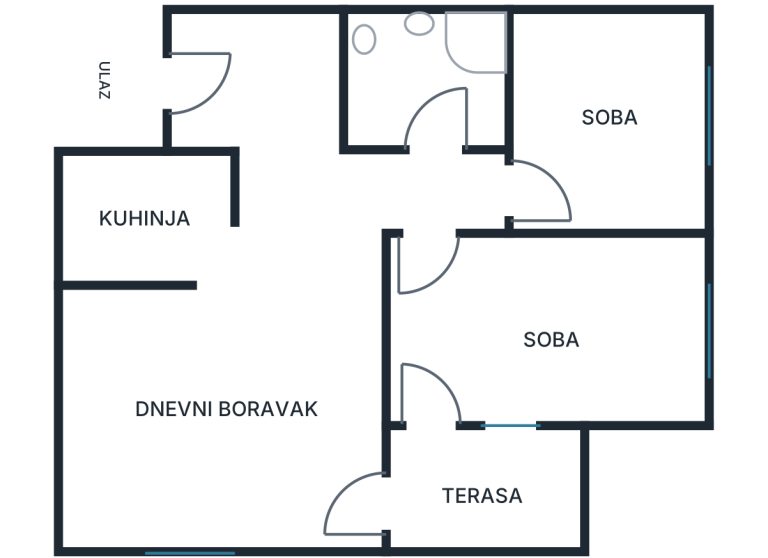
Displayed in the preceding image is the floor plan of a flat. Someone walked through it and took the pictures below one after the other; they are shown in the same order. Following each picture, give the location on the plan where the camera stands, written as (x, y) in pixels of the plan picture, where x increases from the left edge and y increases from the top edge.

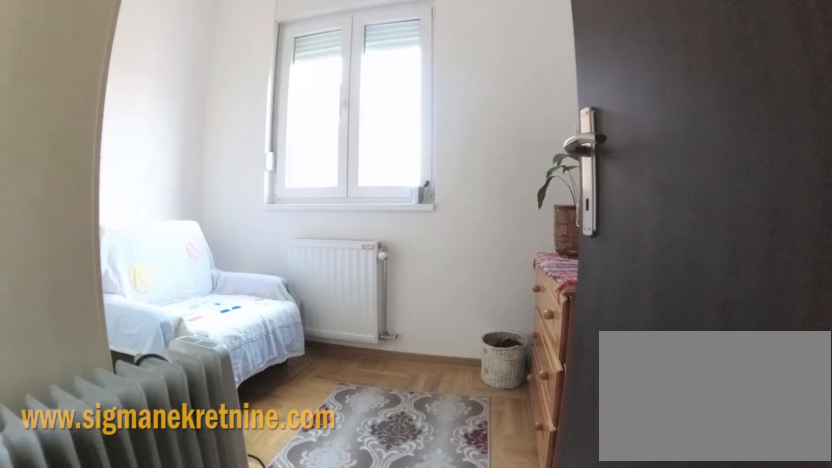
(460, 200)
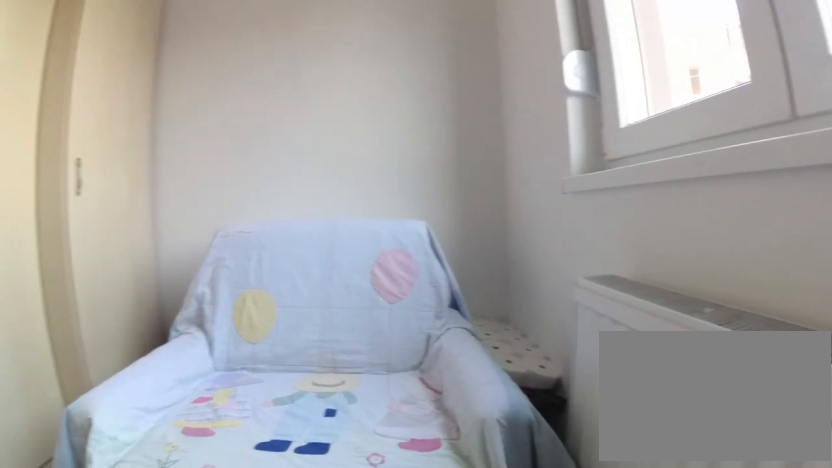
(652, 158)
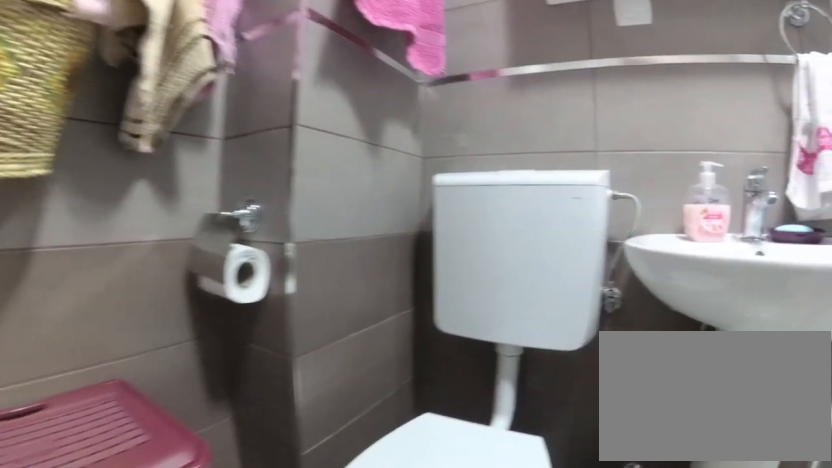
(402, 100)
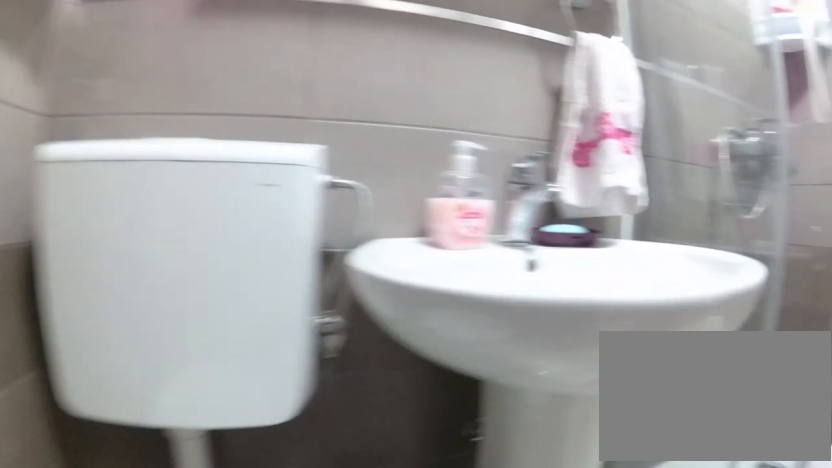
(384, 97)
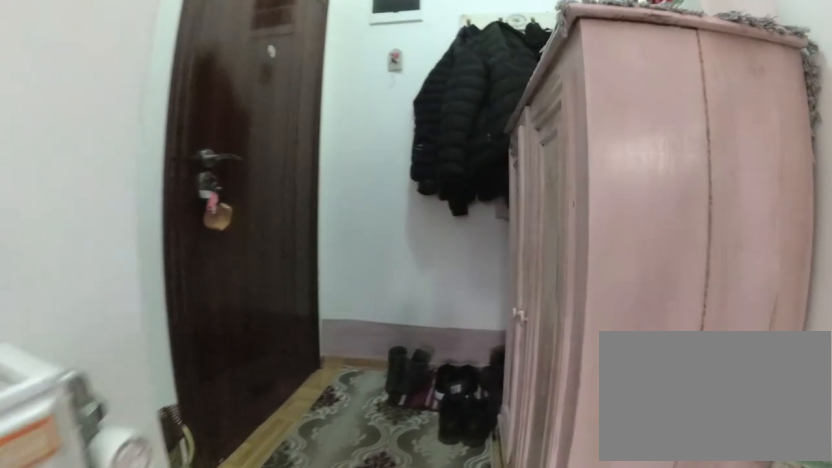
(308, 172)
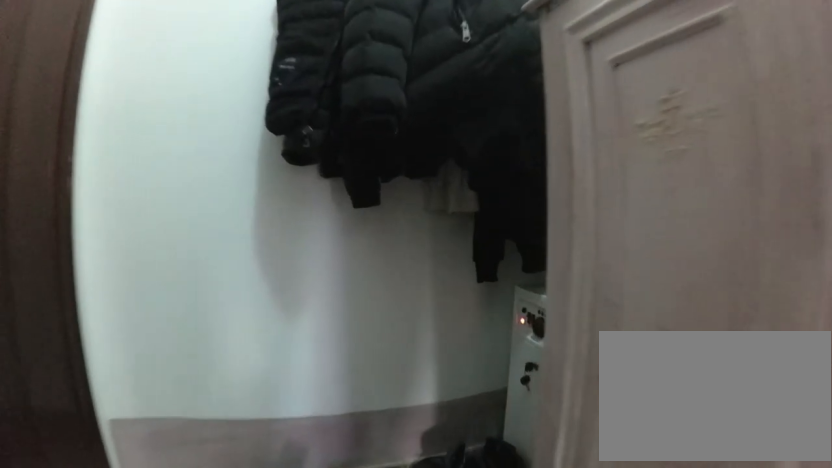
(307, 118)
